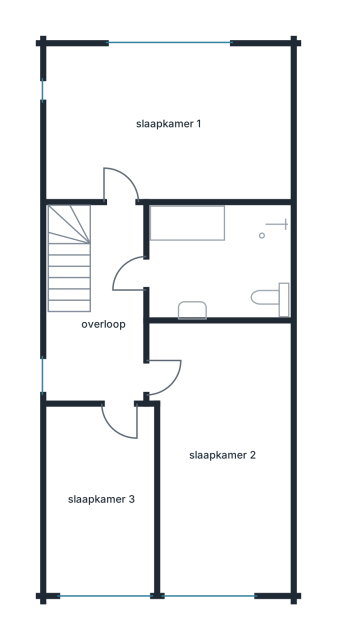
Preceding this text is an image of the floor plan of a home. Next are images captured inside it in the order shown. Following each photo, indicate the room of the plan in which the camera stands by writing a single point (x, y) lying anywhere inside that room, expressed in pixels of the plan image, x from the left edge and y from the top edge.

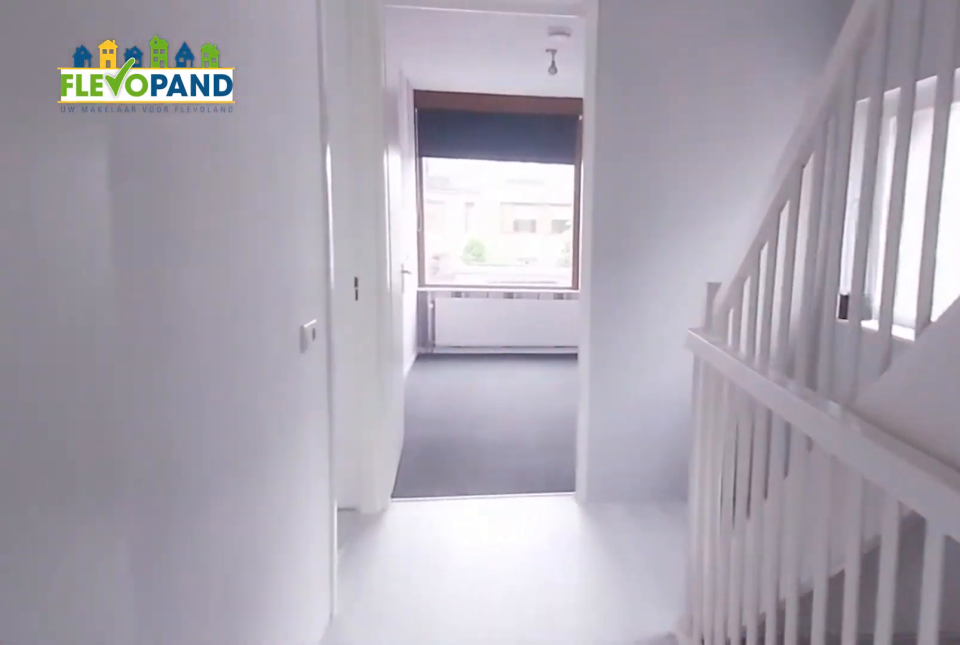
(107, 318)
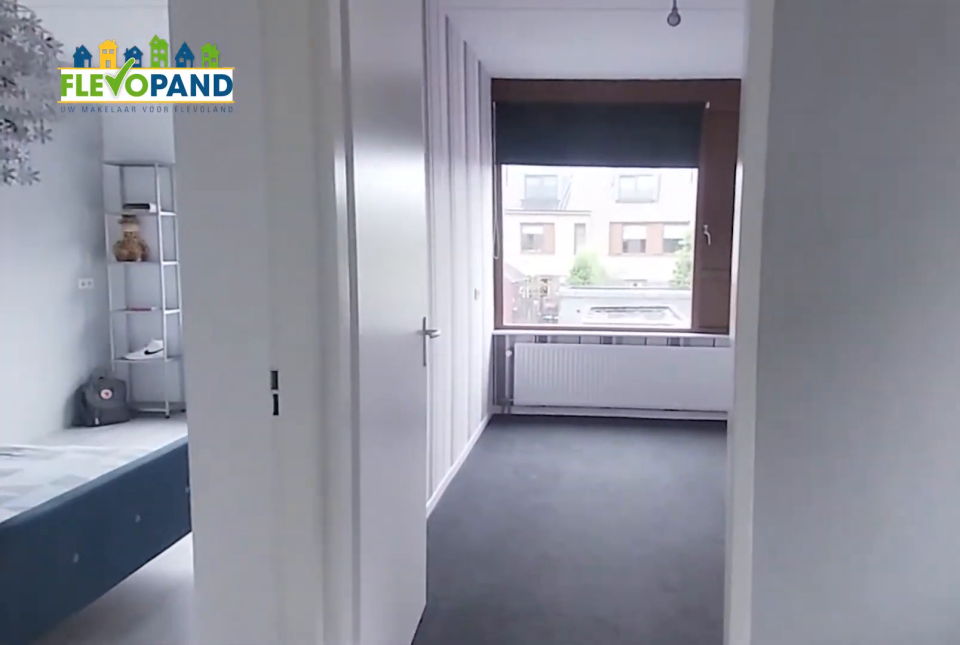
(107, 318)
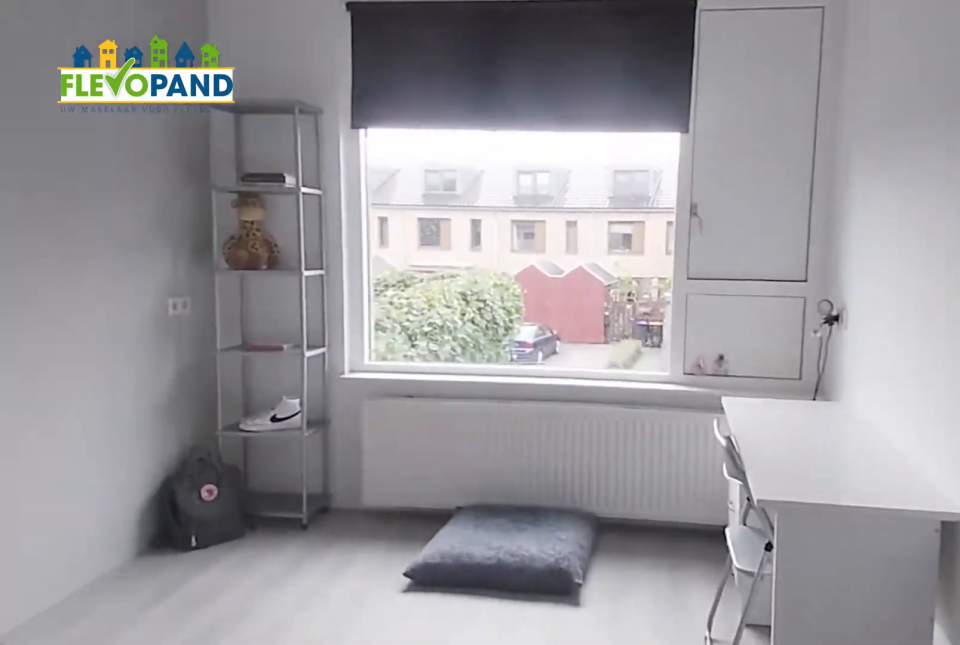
(155, 362)
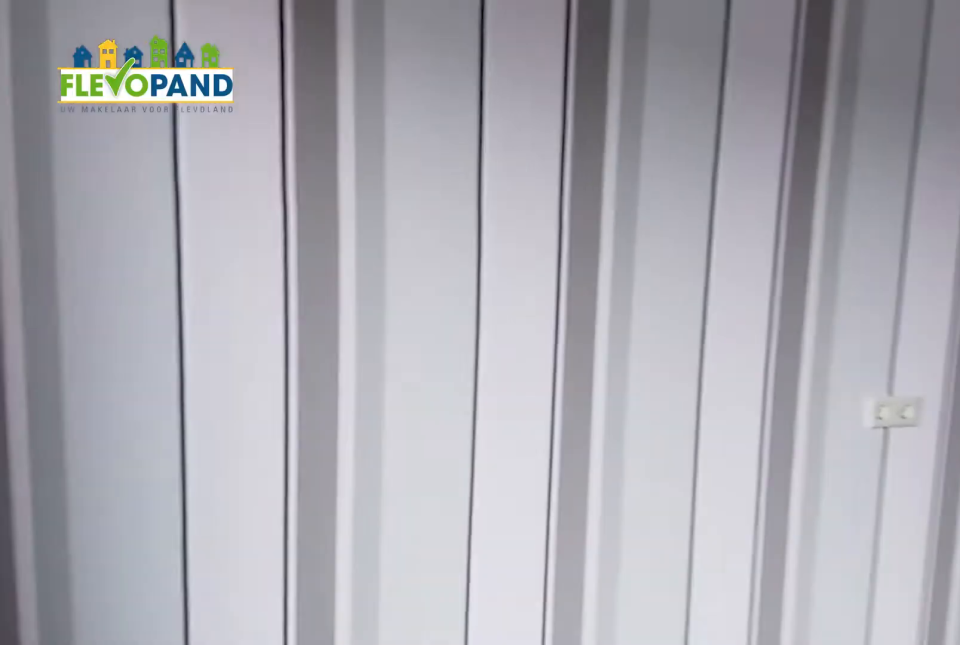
(101, 498)
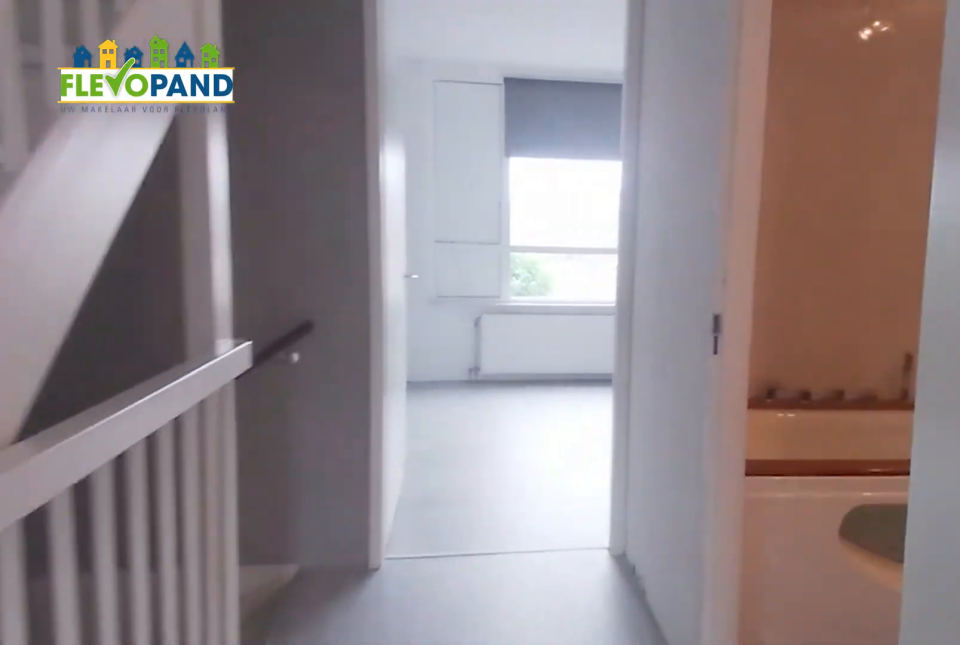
(105, 317)
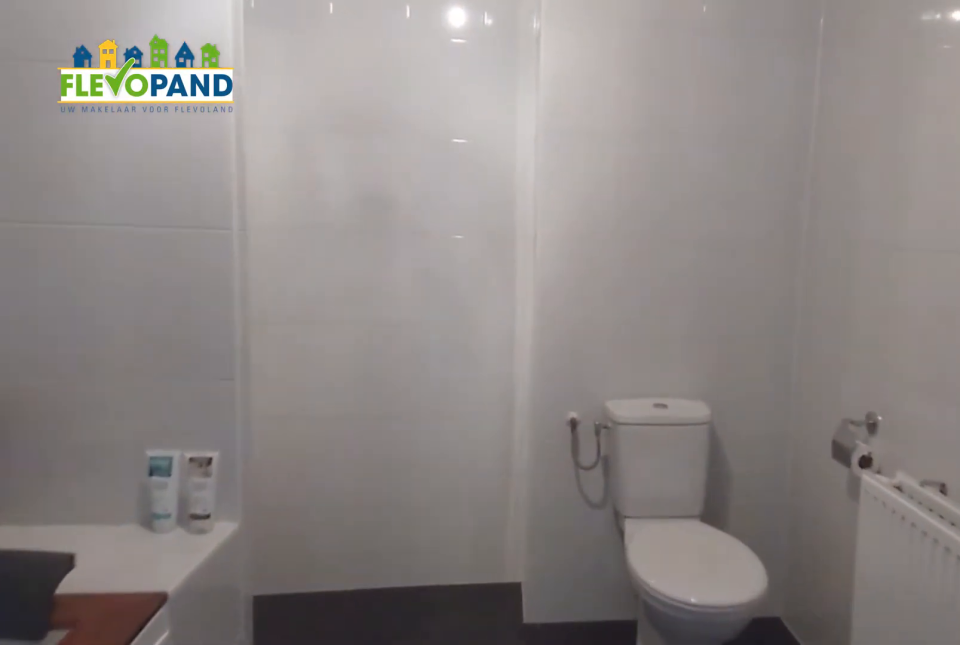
(187, 224)
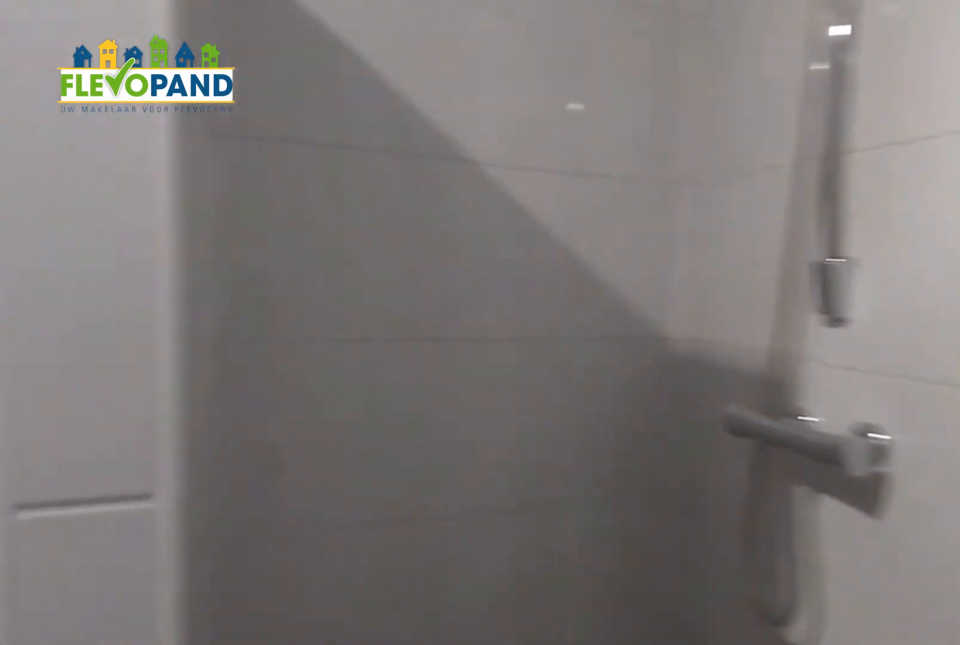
(187, 224)
